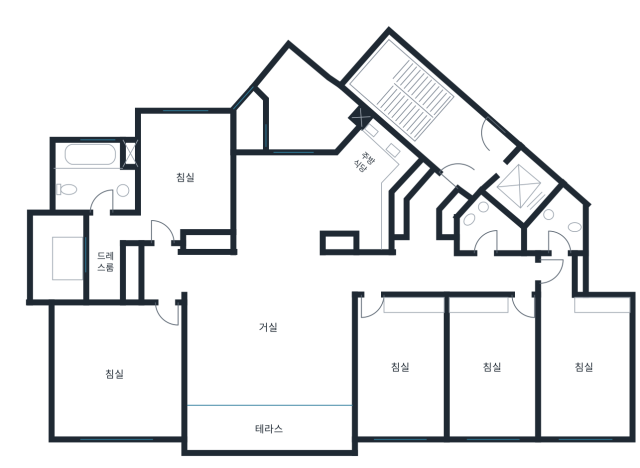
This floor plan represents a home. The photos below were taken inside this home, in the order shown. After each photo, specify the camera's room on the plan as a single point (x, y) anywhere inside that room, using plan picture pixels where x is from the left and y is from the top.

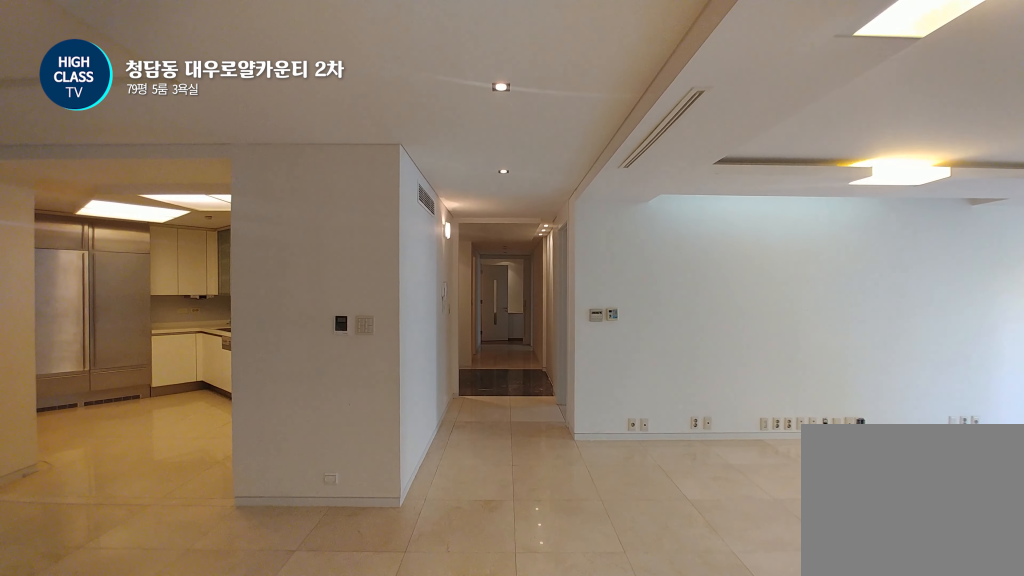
(293, 257)
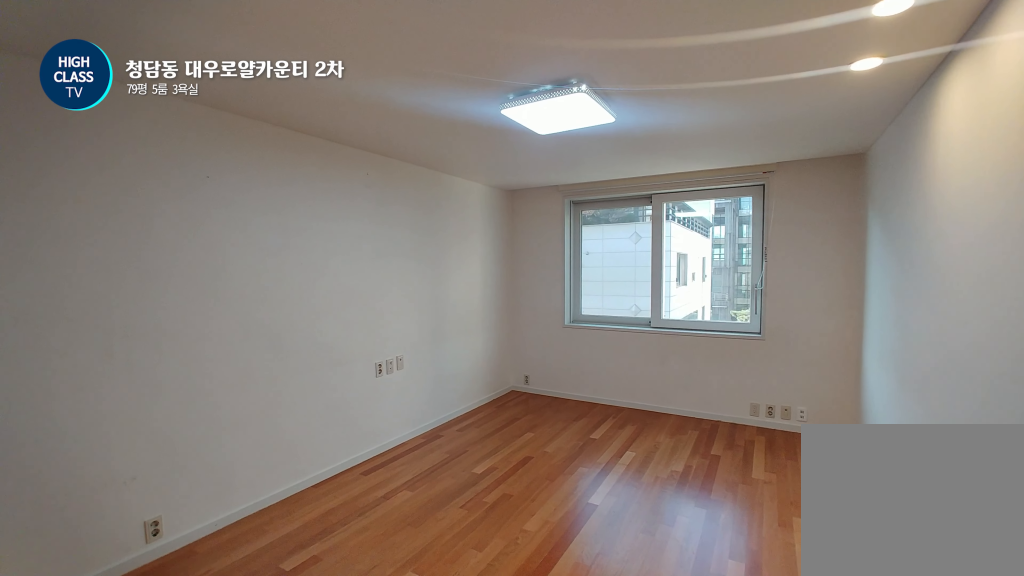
(400, 367)
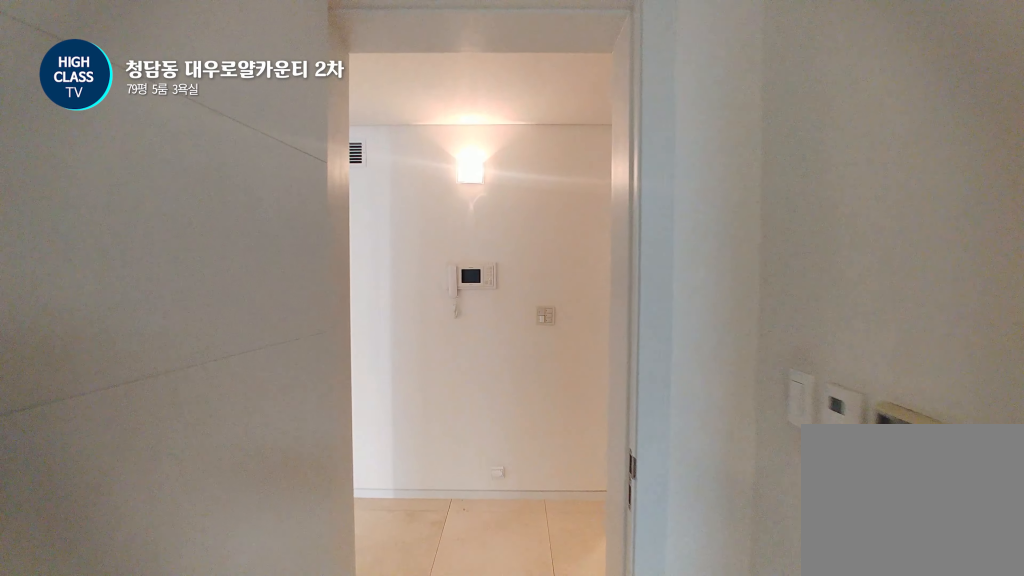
(400, 367)
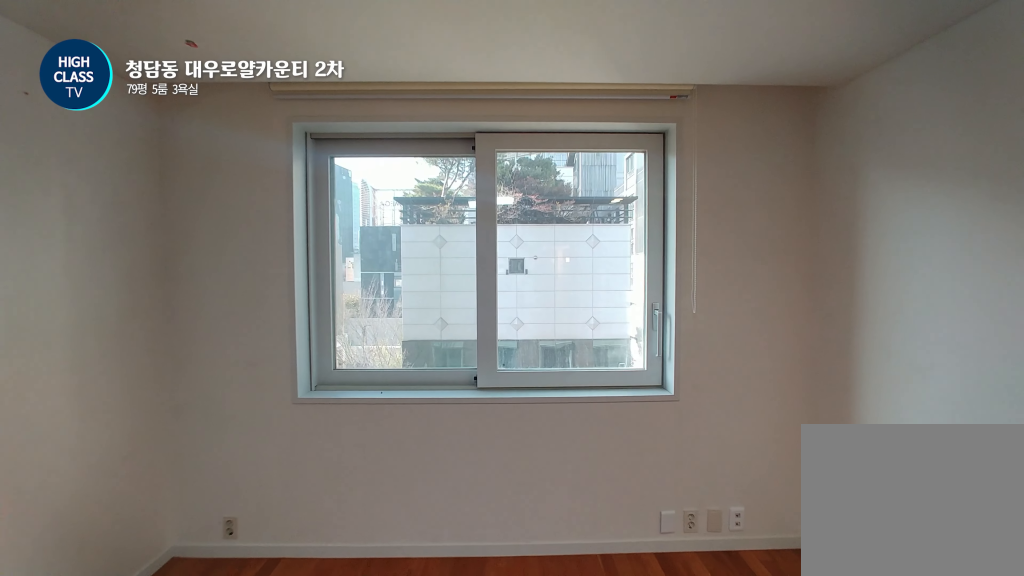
(581, 367)
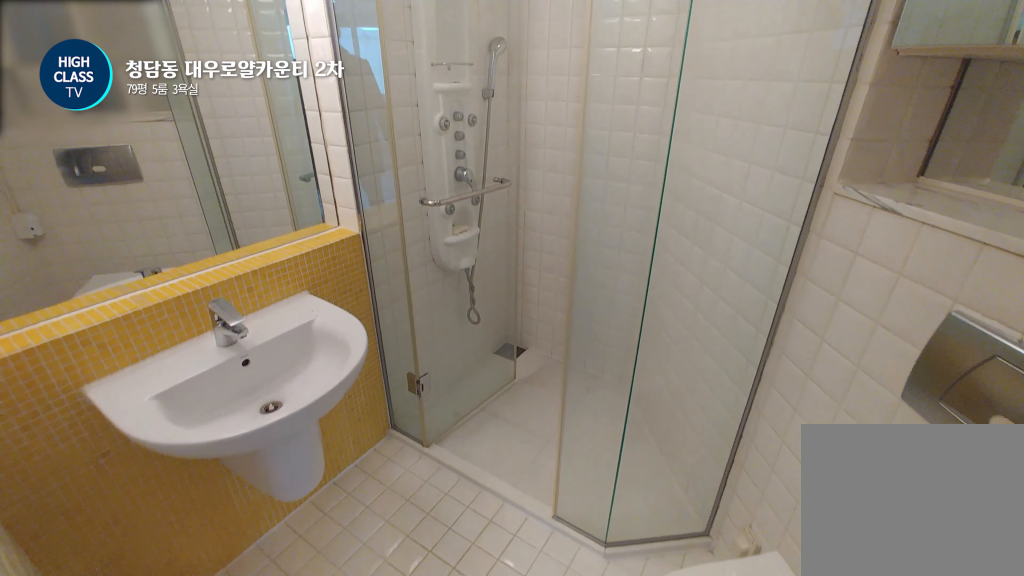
(557, 225)
